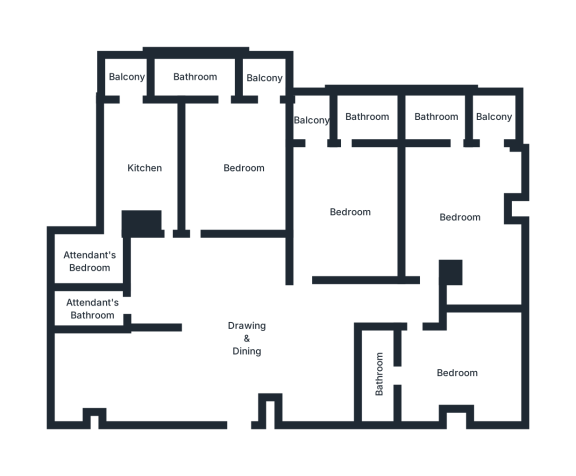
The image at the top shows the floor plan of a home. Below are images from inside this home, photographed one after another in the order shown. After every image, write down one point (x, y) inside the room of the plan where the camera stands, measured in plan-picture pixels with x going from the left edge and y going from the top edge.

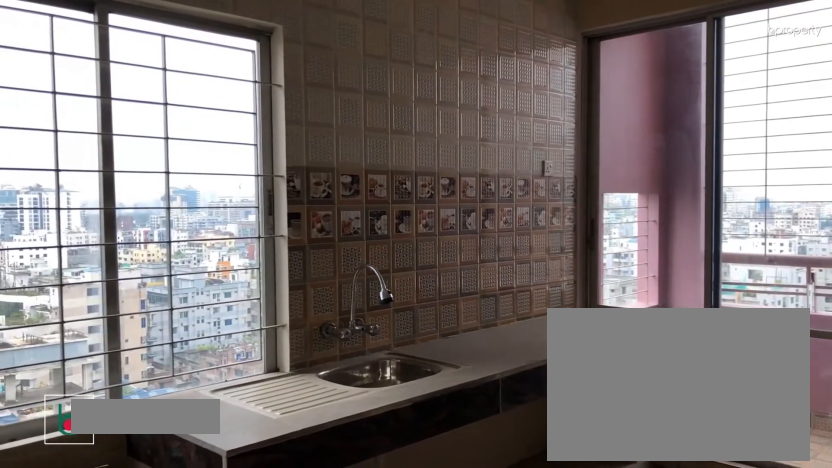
(143, 170)
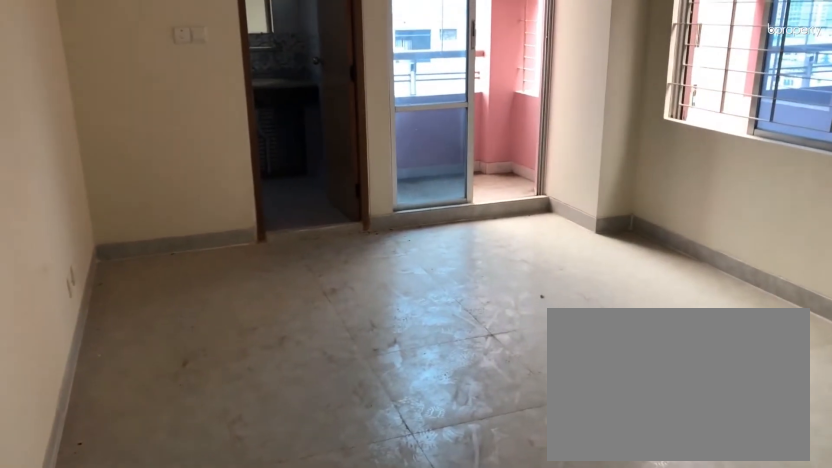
(242, 170)
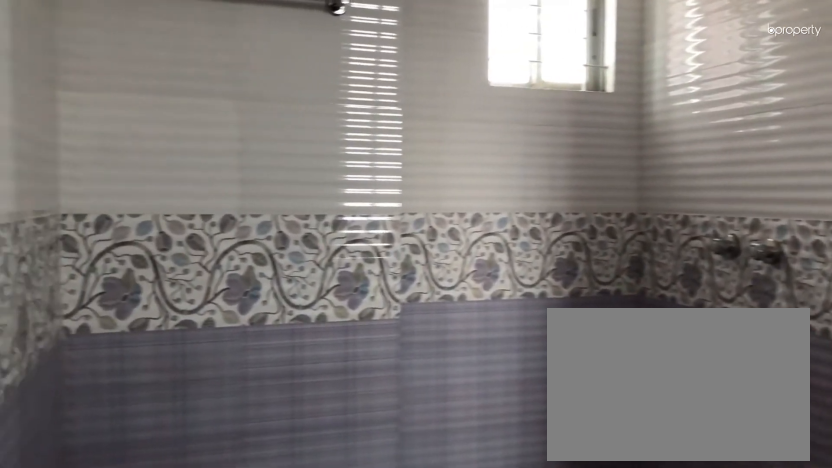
(192, 76)
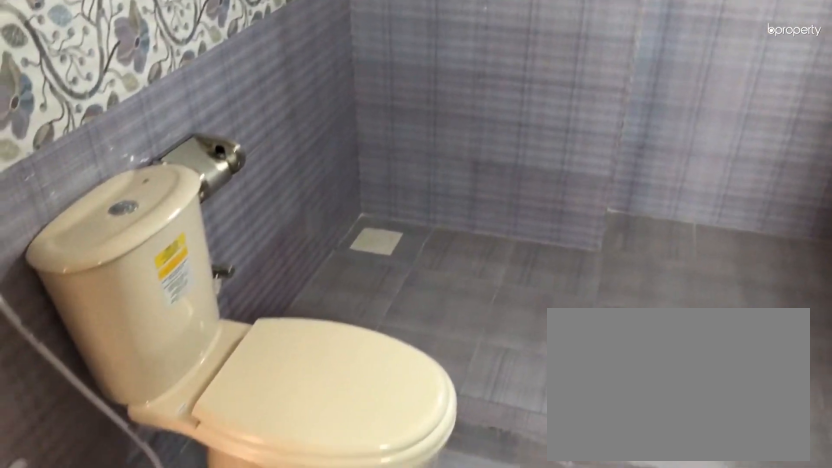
(192, 76)
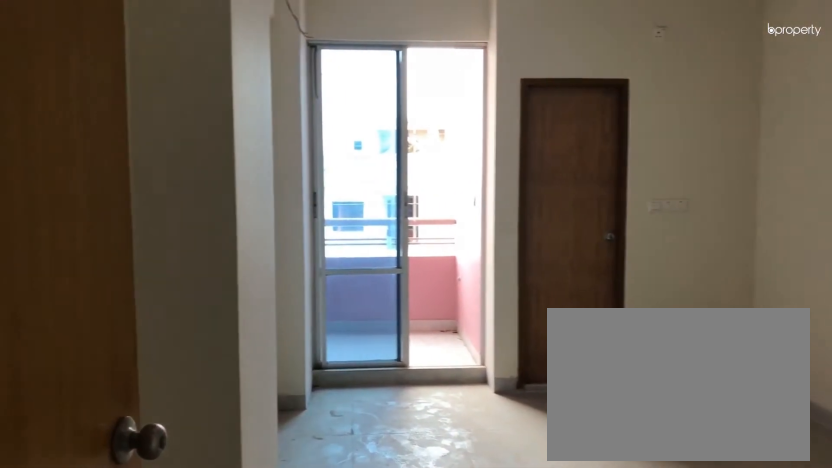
(350, 213)
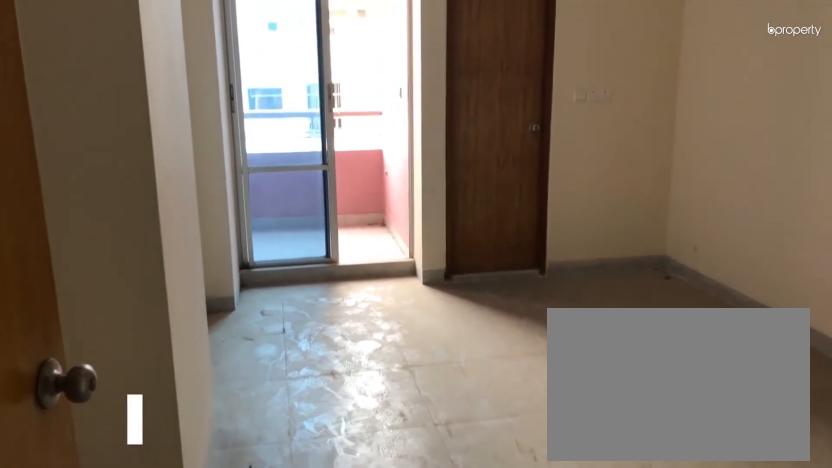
(350, 213)
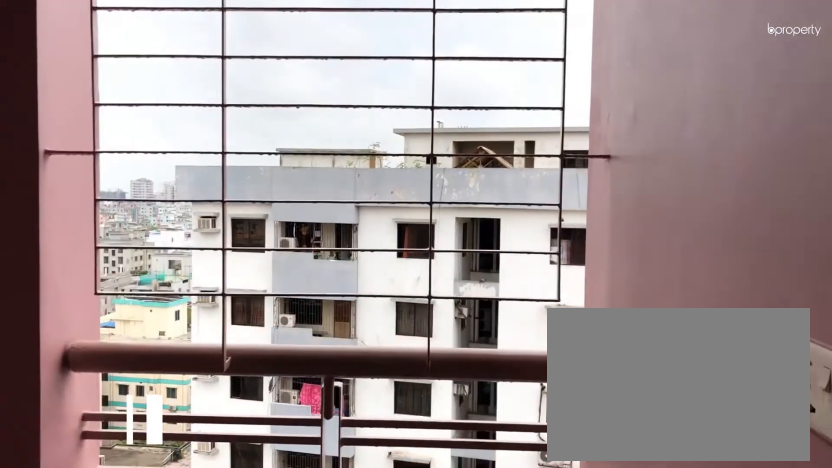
(312, 122)
